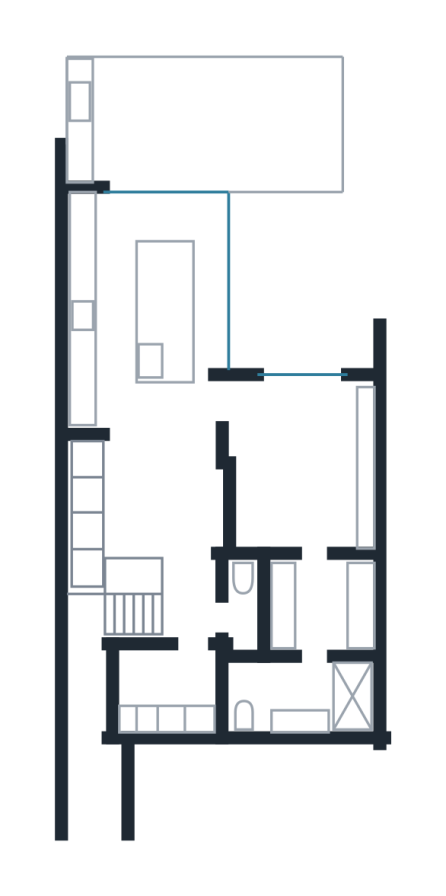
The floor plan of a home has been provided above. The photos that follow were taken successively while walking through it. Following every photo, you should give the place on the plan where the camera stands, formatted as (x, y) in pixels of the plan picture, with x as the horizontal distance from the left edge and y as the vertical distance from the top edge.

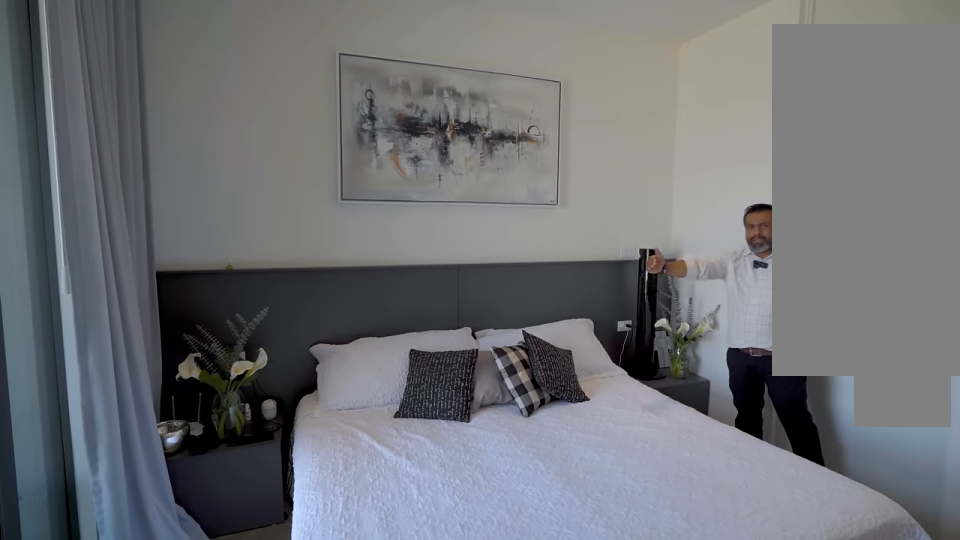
(303, 406)
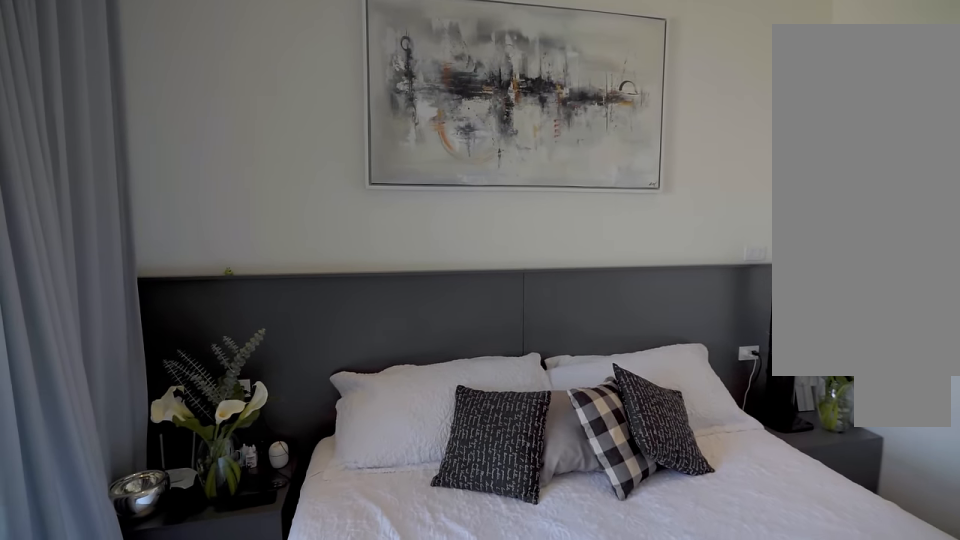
(295, 400)
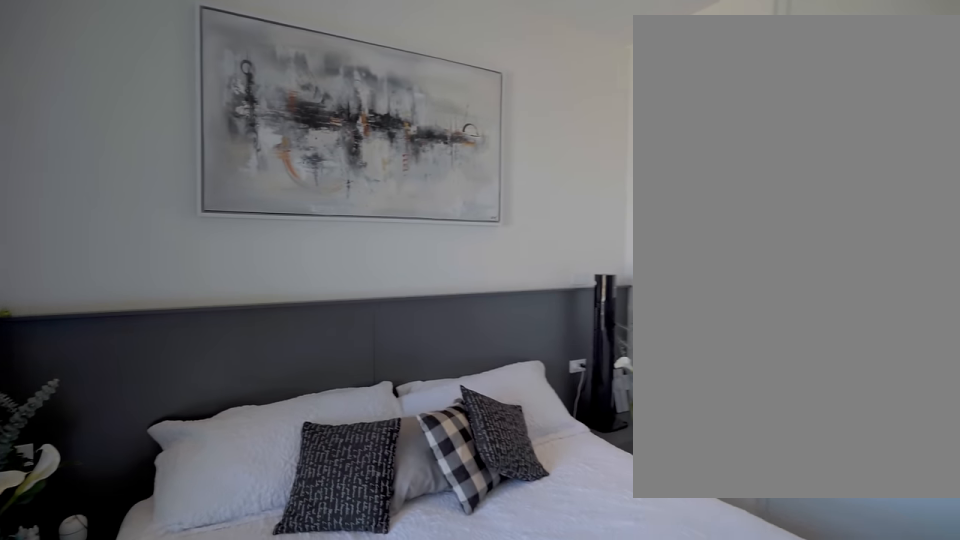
(296, 400)
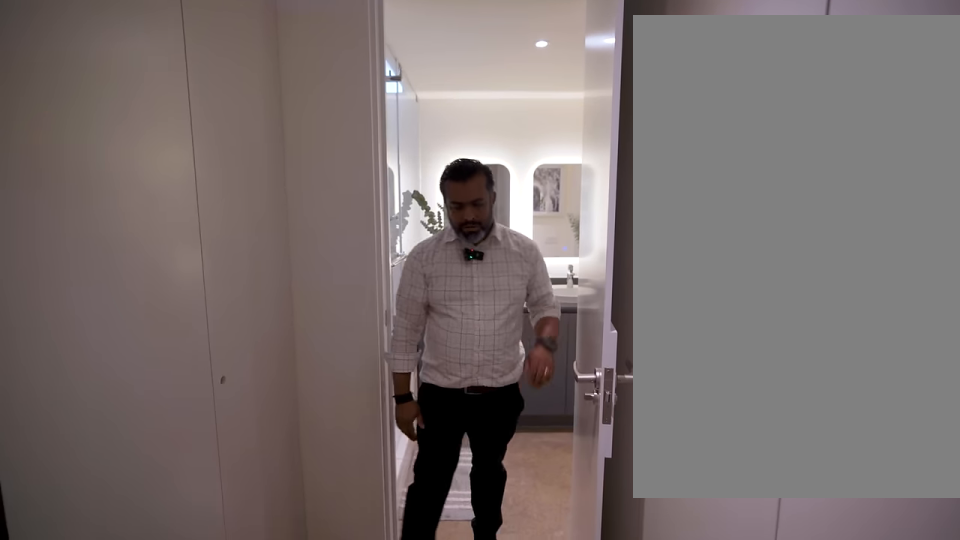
(314, 584)
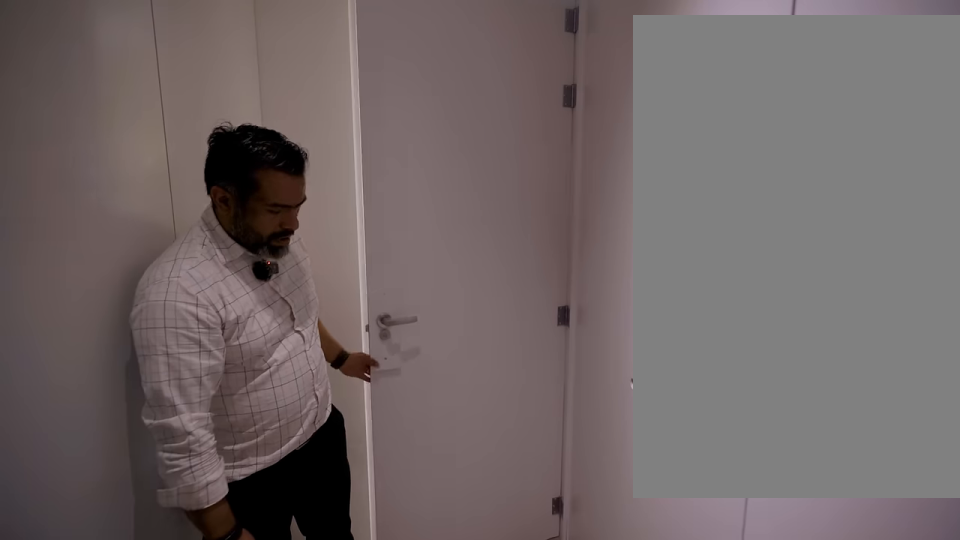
(314, 584)
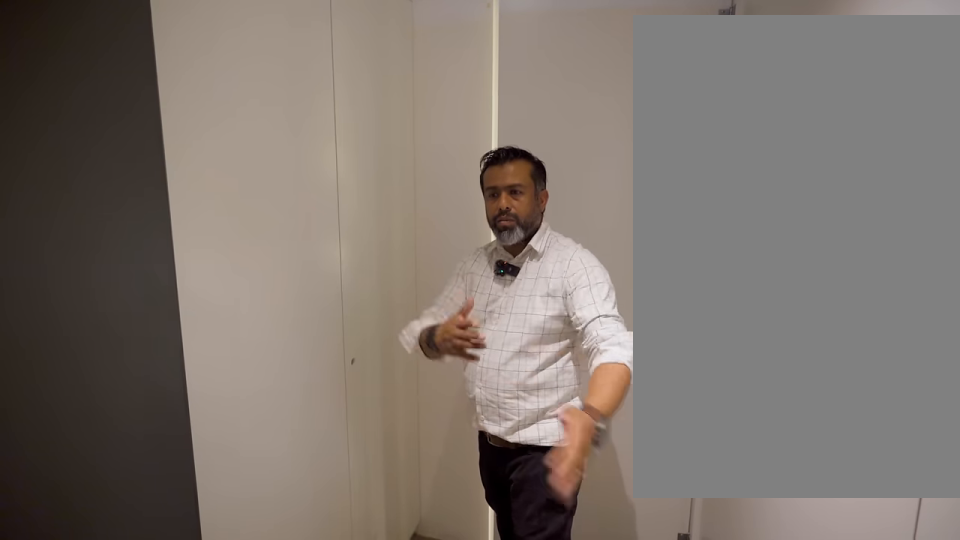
(315, 581)
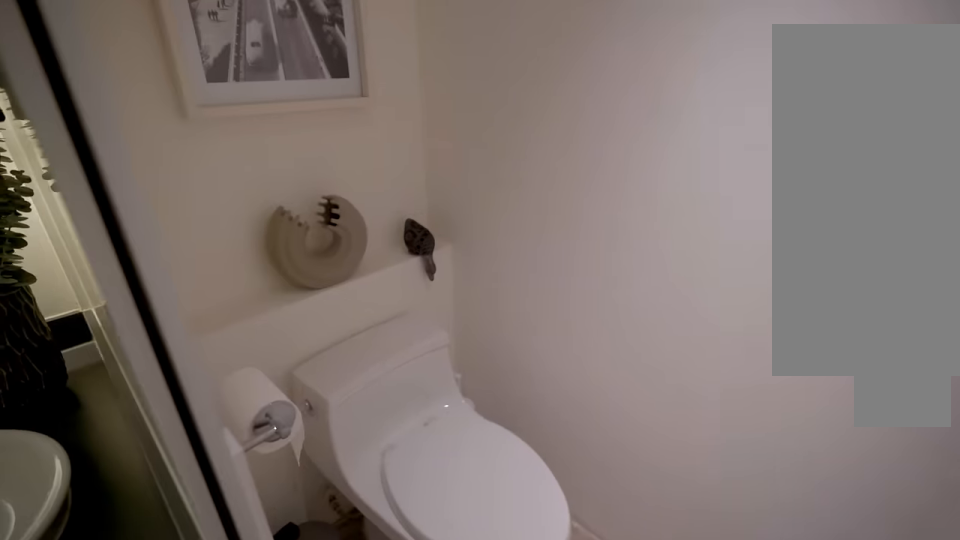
(307, 677)
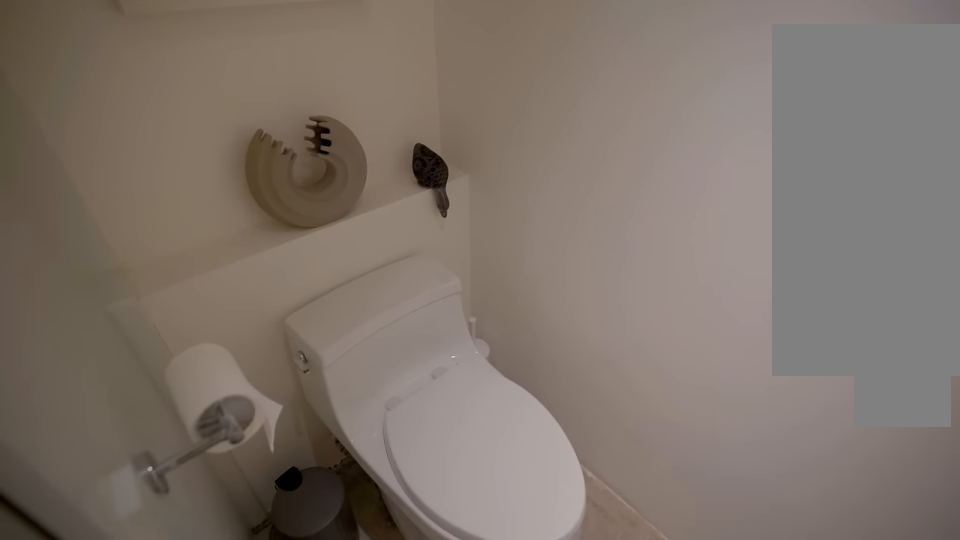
(307, 677)
